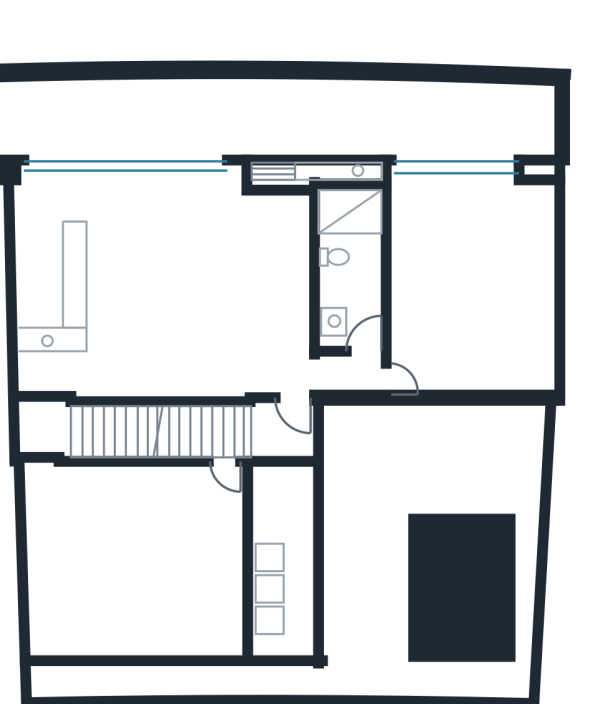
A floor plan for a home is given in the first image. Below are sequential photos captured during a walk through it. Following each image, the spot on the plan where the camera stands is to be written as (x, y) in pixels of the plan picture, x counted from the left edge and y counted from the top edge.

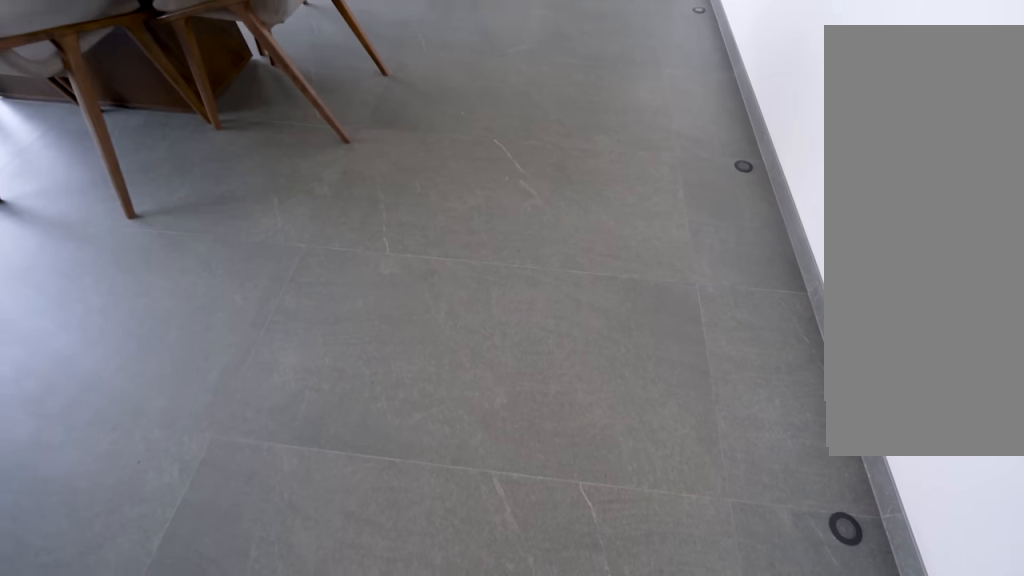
(159, 258)
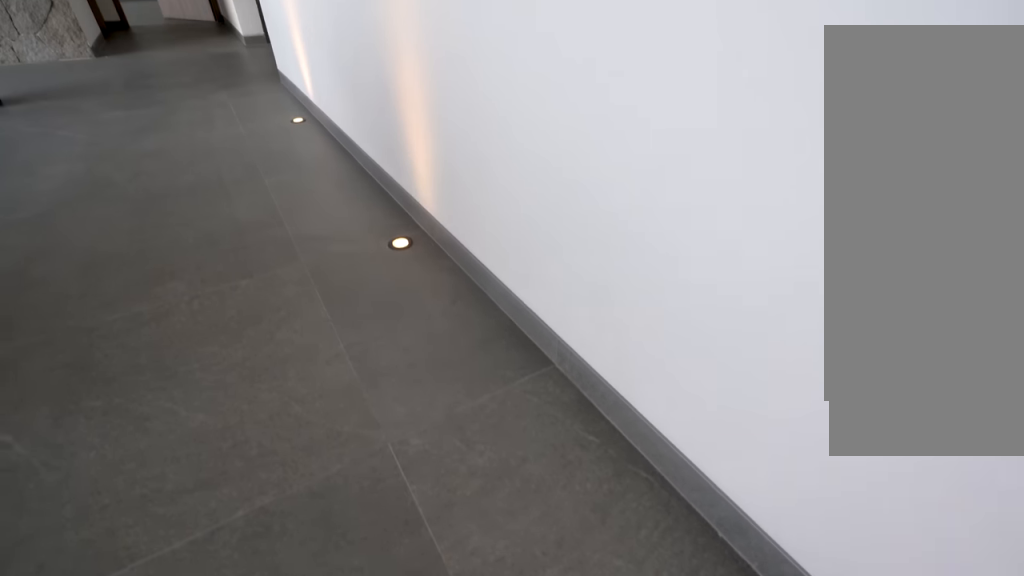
(158, 363)
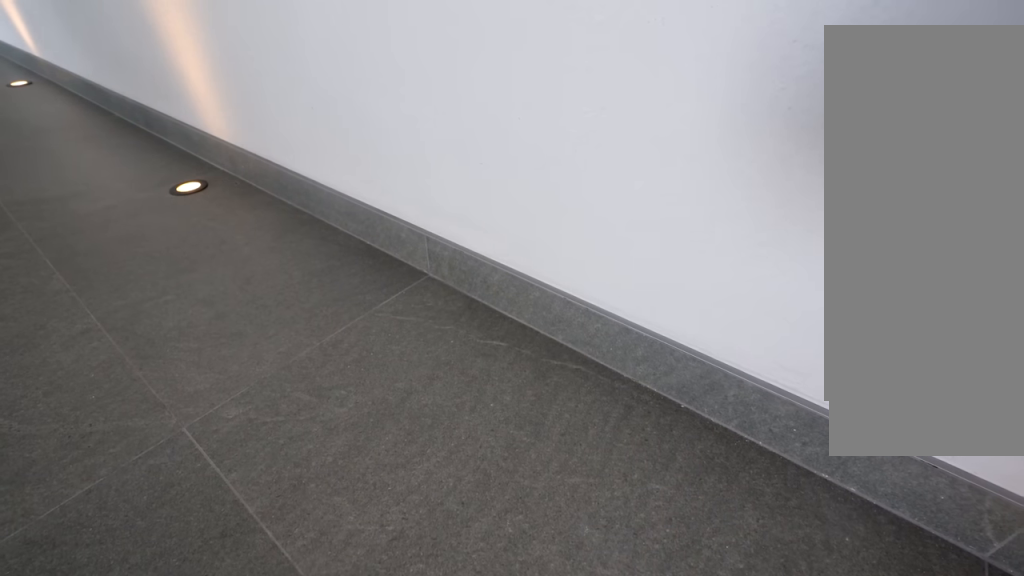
(169, 376)
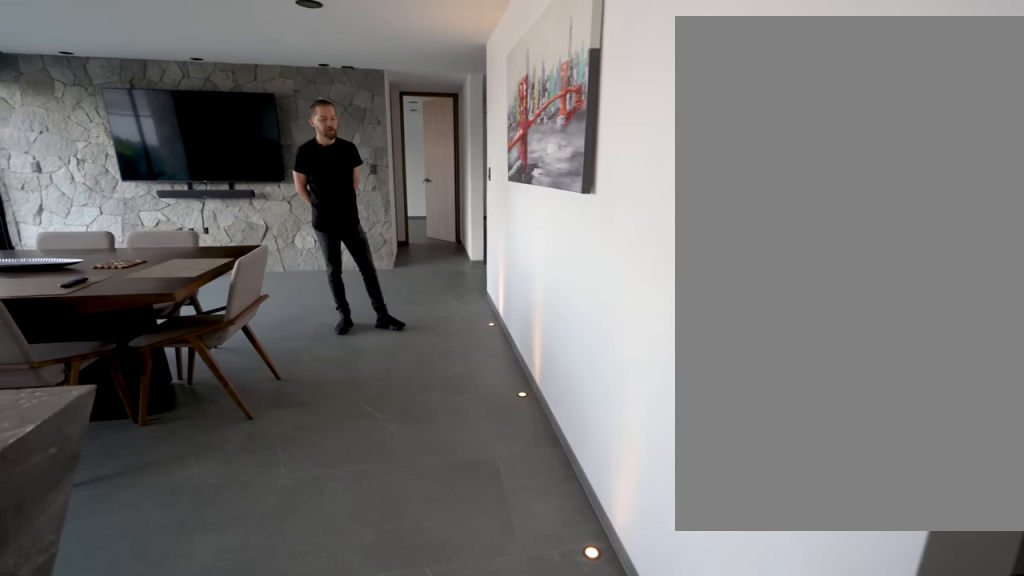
(88, 376)
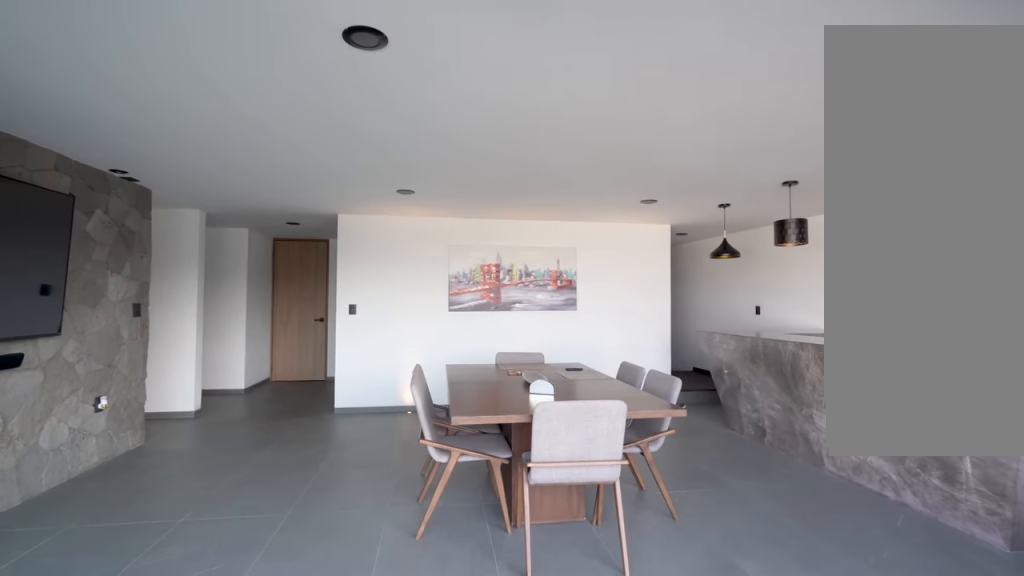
(165, 228)
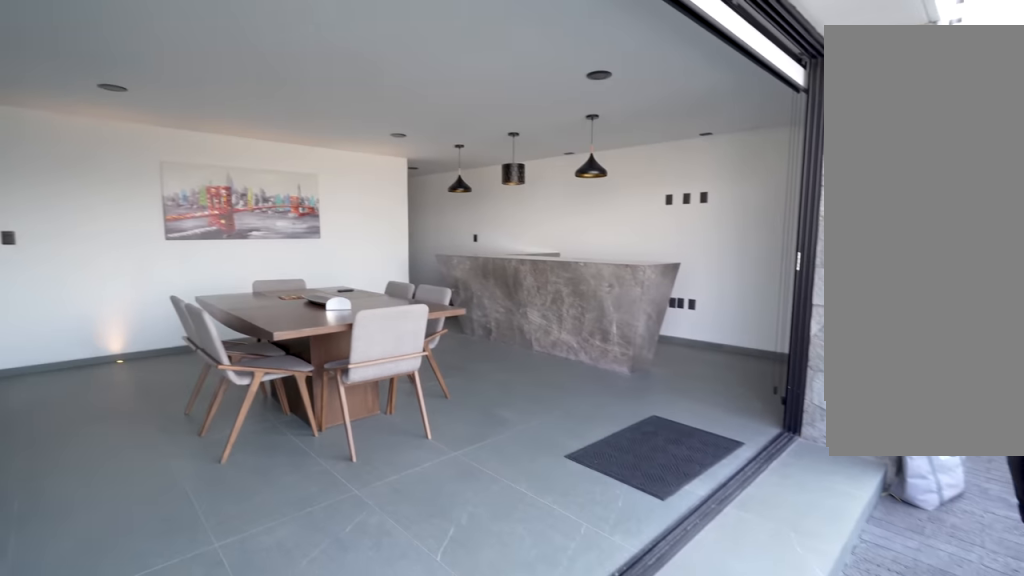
(210, 201)
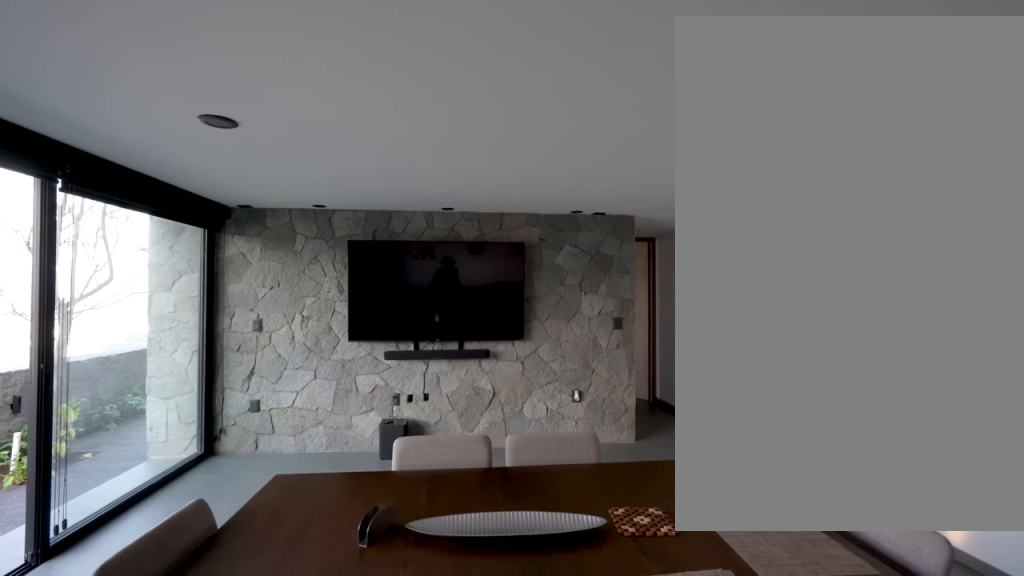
(119, 210)
